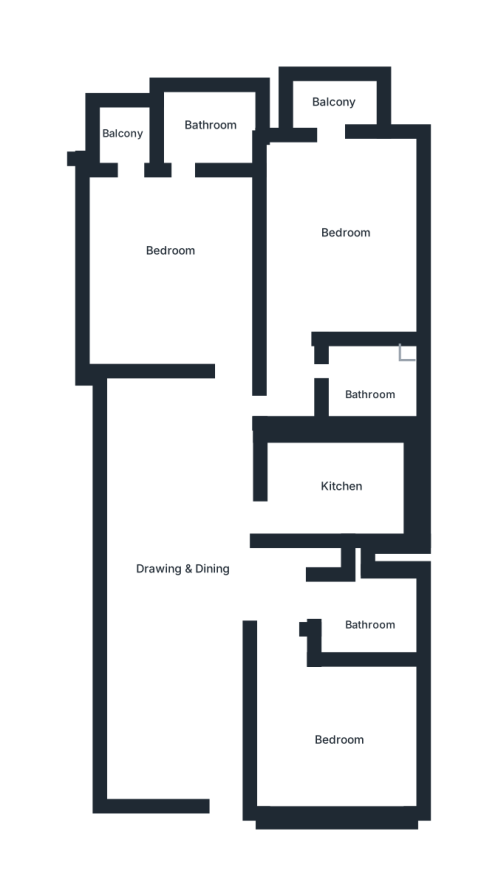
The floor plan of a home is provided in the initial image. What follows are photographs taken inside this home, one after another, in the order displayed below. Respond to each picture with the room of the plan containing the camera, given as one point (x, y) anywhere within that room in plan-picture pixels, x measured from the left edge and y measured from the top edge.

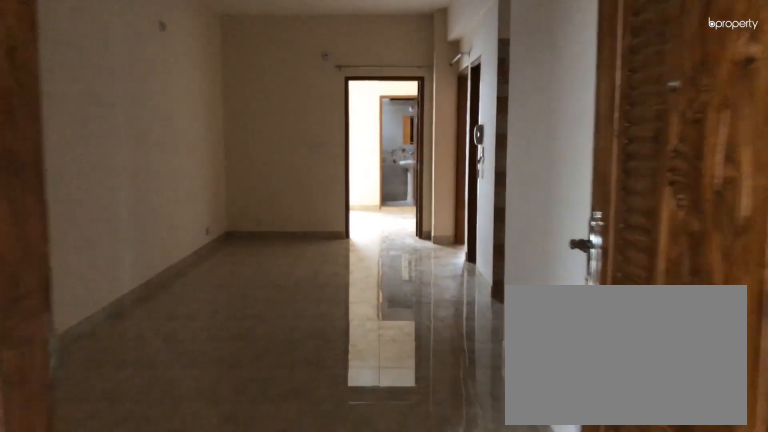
(219, 772)
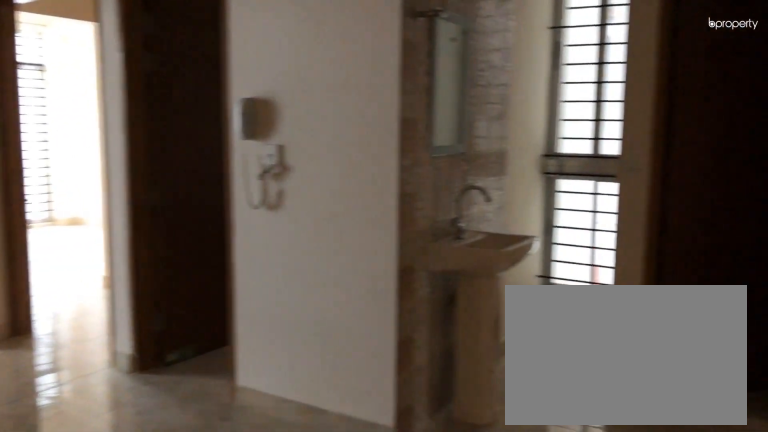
(179, 566)
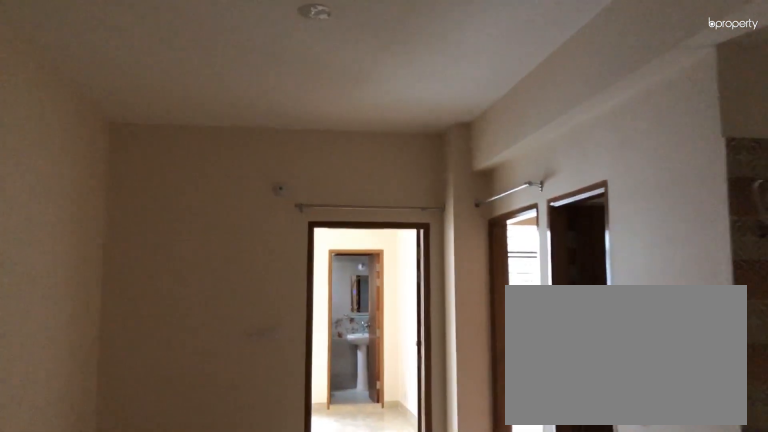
(179, 566)
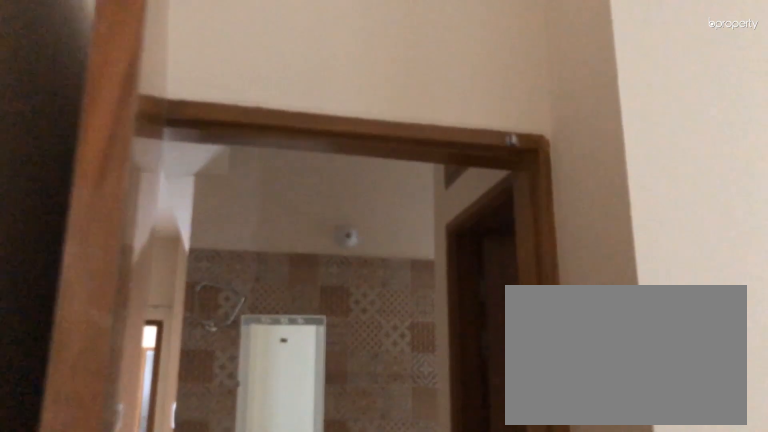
(323, 739)
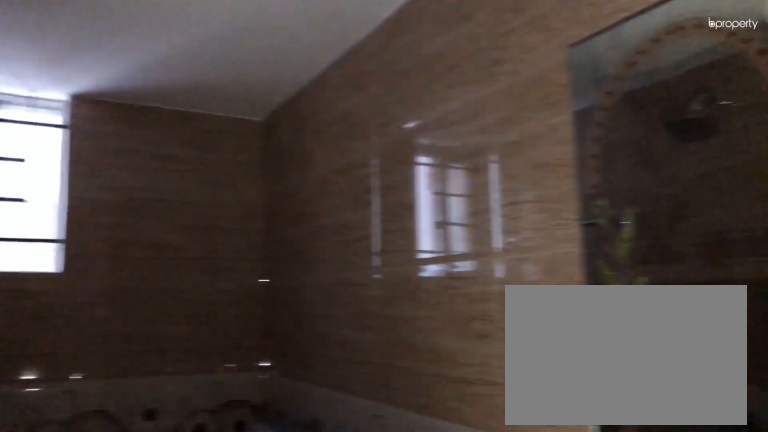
(359, 618)
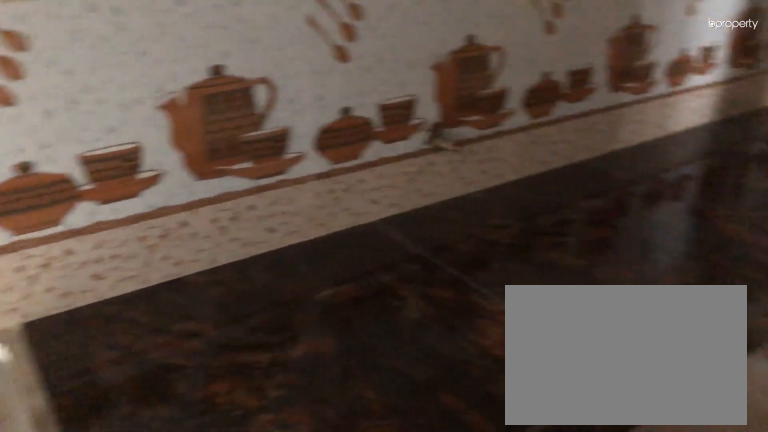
(340, 480)
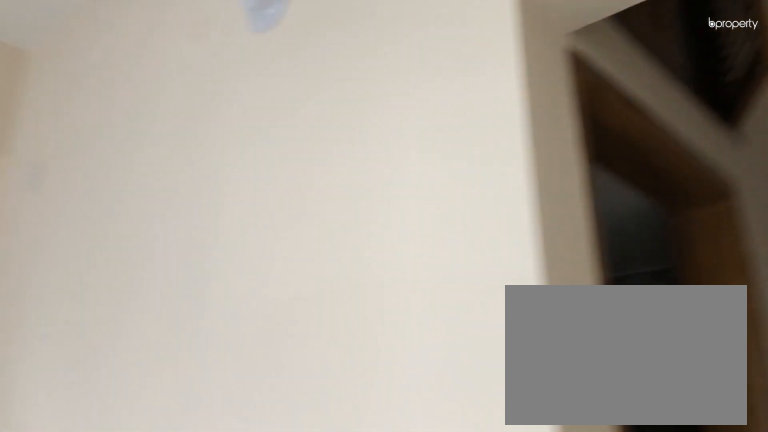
(335, 235)
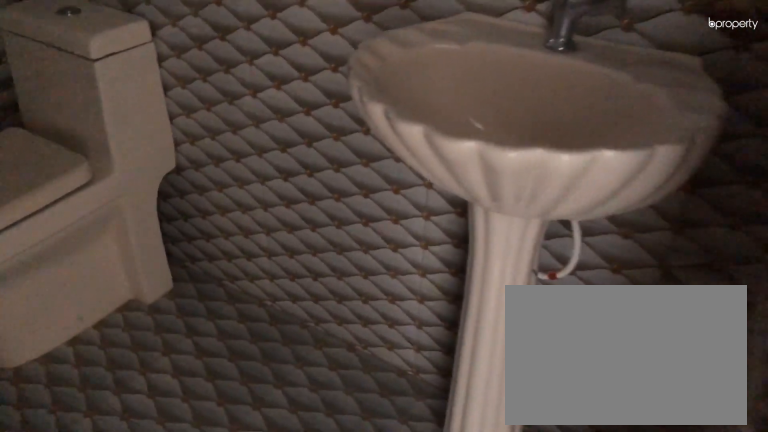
(364, 383)
